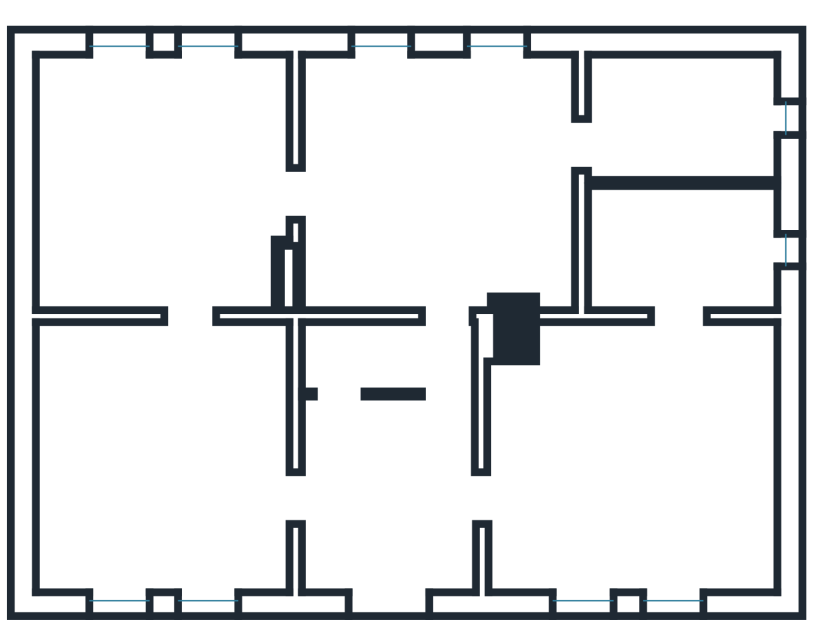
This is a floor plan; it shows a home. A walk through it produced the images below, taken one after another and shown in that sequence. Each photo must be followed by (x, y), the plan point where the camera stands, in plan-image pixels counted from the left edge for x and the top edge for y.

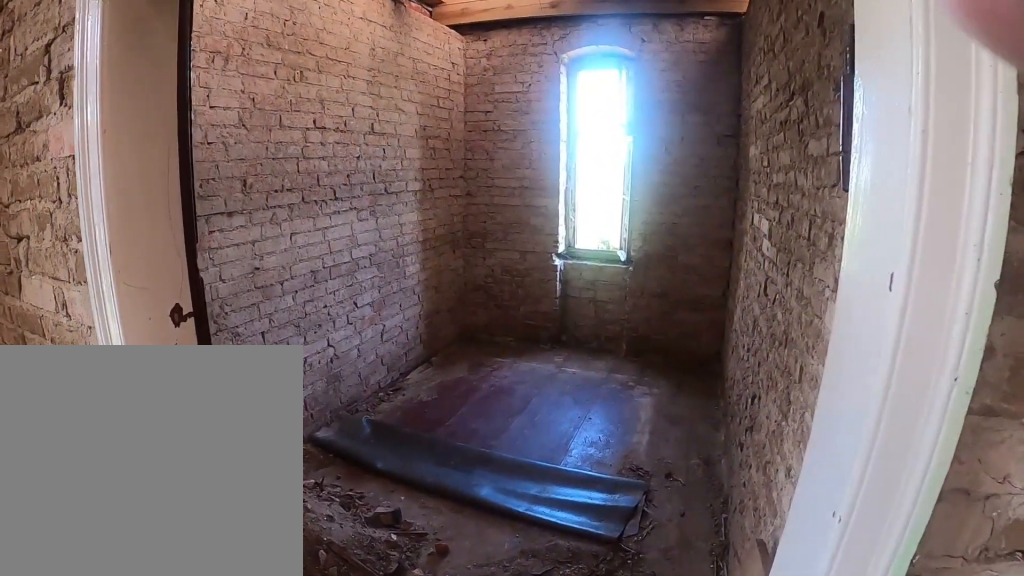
(547, 150)
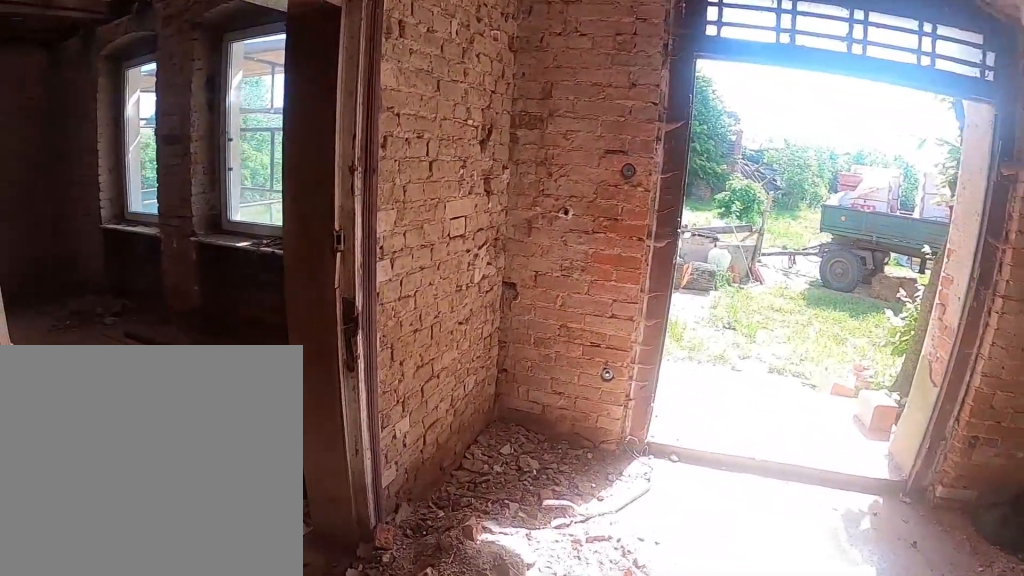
(432, 455)
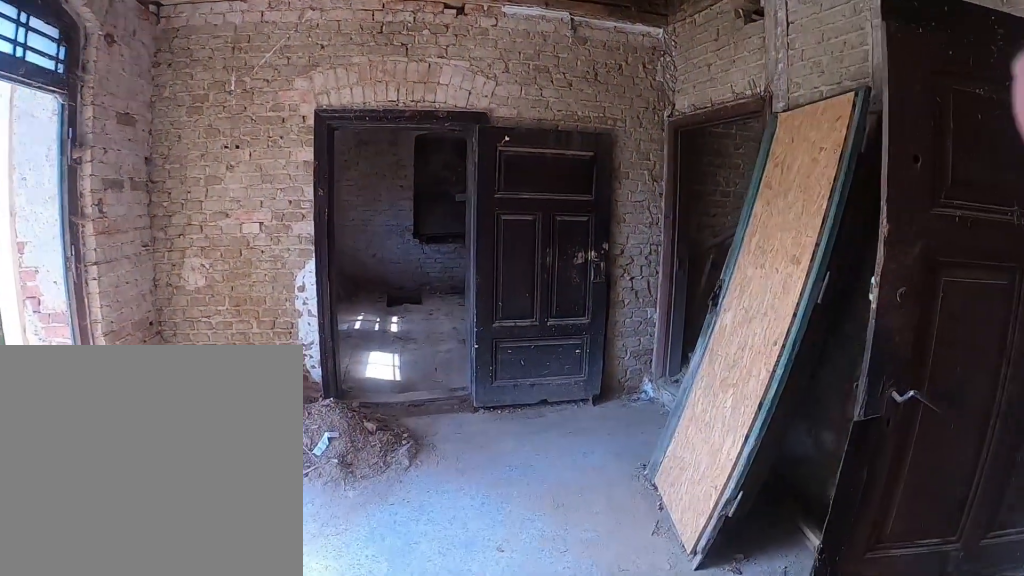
(499, 495)
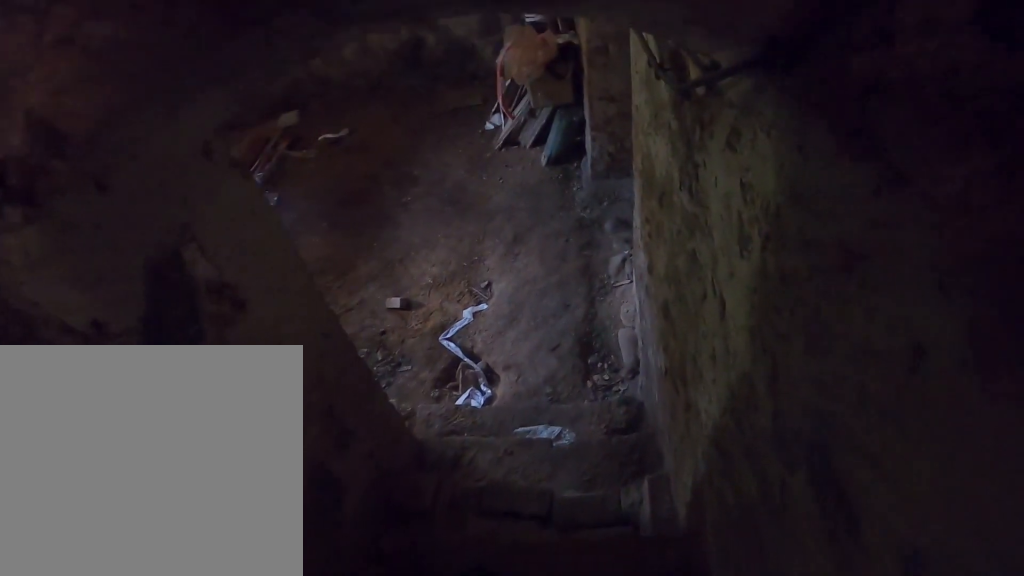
(356, 348)
